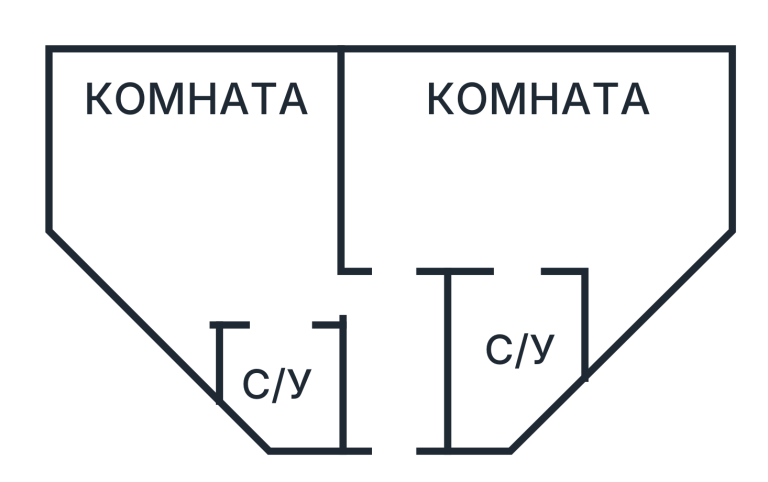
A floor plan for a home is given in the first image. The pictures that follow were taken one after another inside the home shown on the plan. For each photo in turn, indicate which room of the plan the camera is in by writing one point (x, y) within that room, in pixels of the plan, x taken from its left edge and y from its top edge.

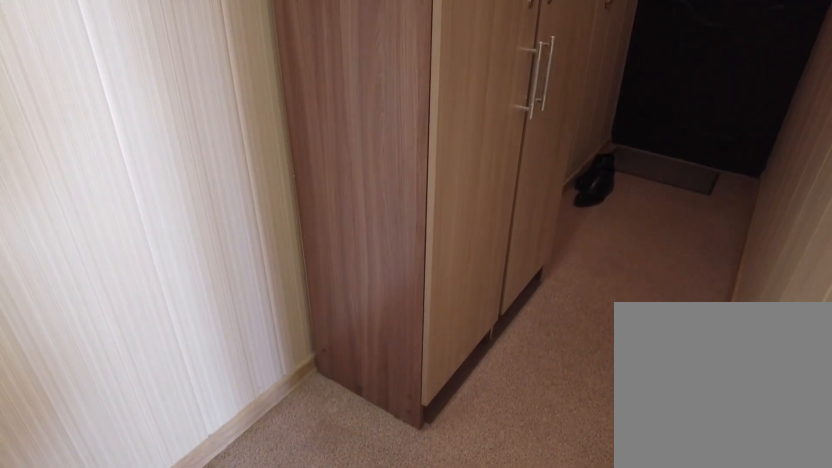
(403, 380)
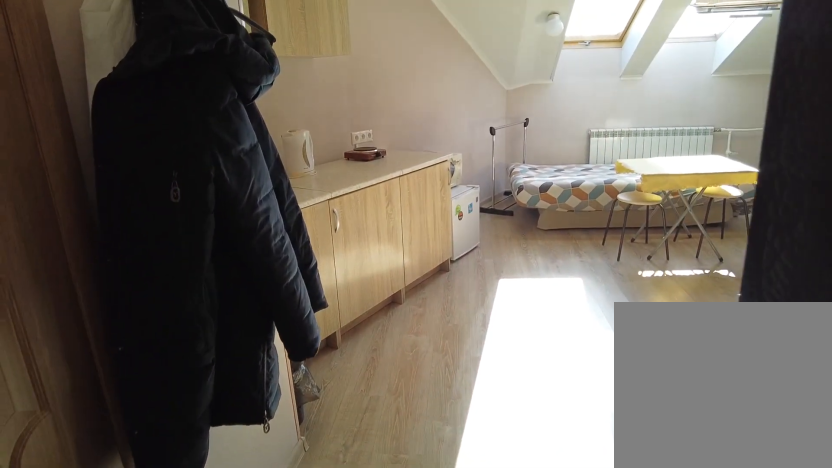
(369, 308)
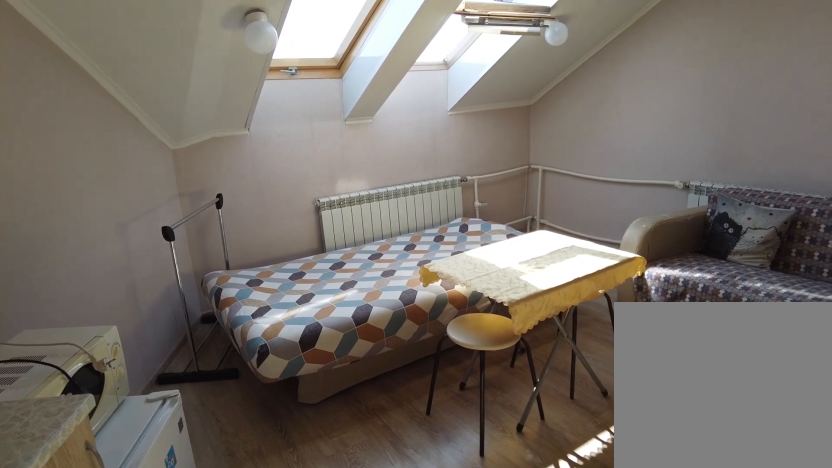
(251, 258)
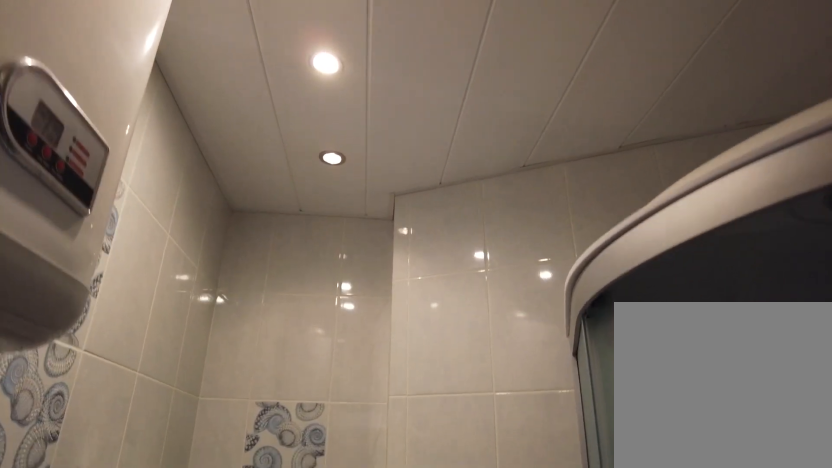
(296, 368)
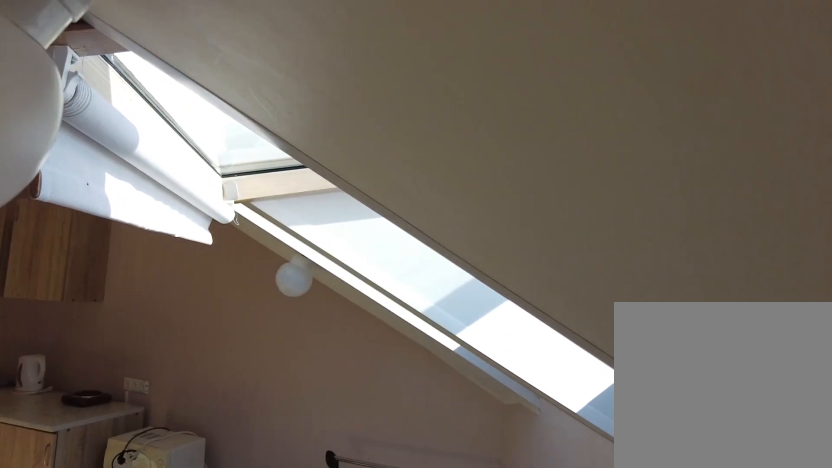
(284, 125)
